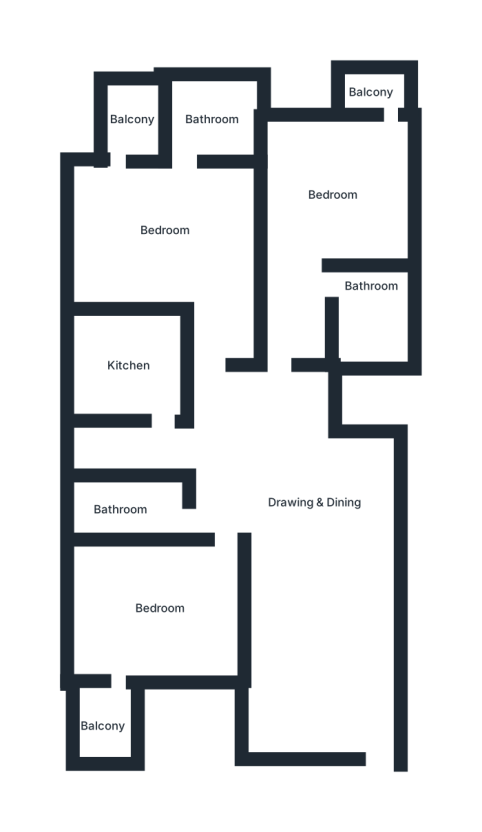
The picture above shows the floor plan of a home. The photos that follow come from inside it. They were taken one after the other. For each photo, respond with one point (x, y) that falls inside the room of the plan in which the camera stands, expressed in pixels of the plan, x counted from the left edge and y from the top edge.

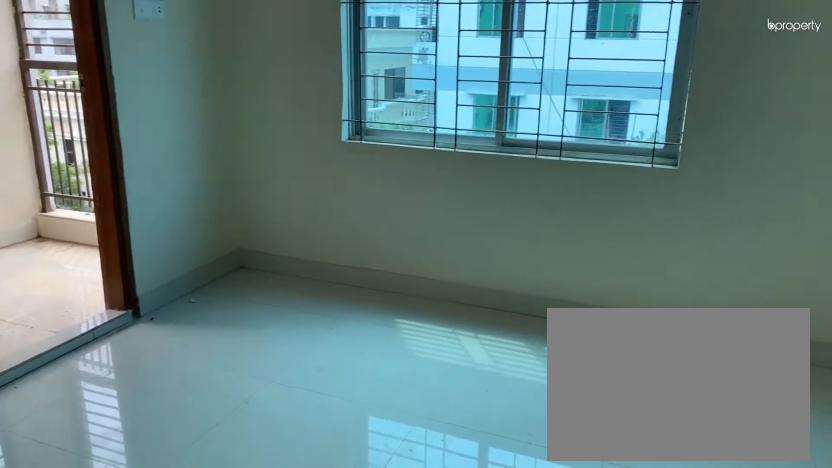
(133, 620)
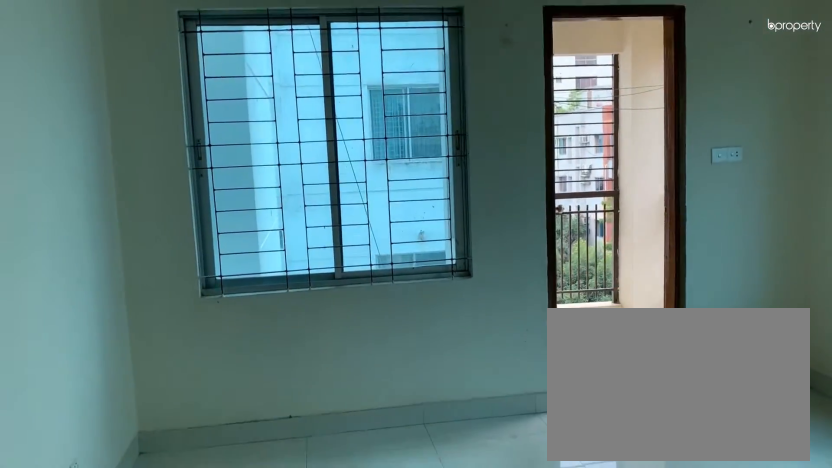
(133, 620)
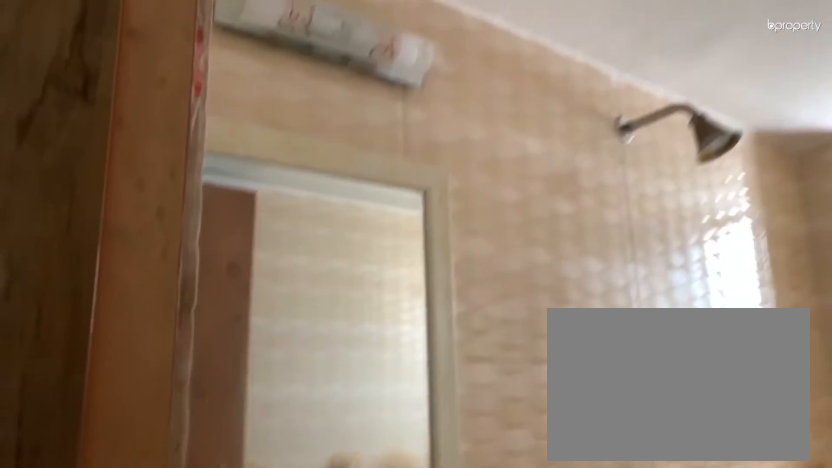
(118, 511)
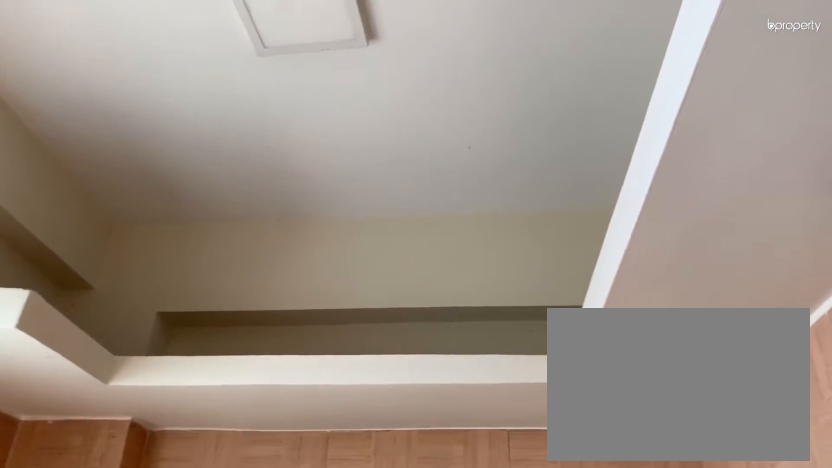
(132, 367)
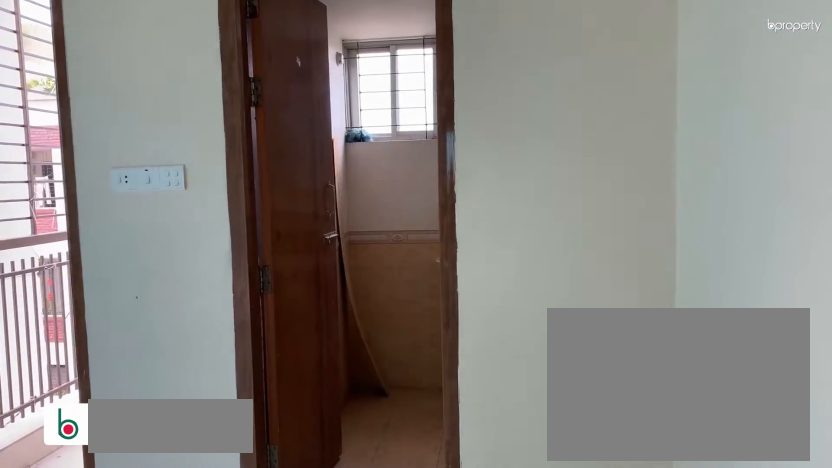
(173, 206)
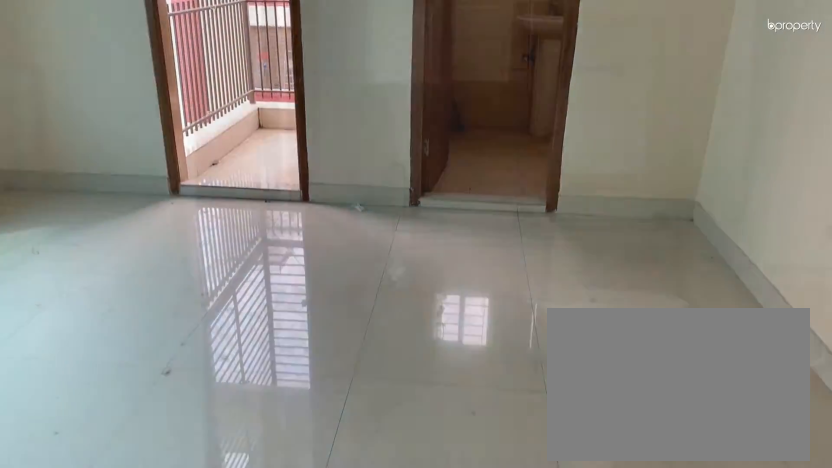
(173, 206)
